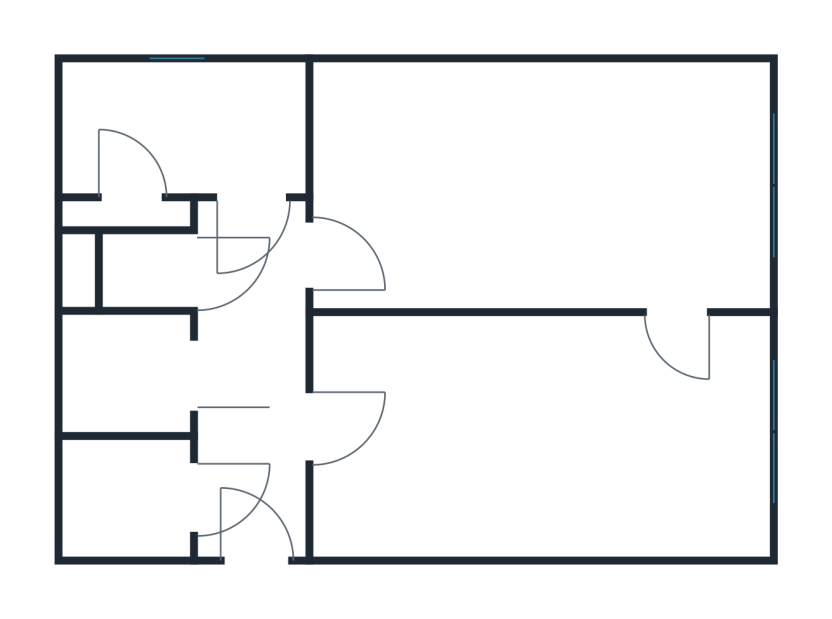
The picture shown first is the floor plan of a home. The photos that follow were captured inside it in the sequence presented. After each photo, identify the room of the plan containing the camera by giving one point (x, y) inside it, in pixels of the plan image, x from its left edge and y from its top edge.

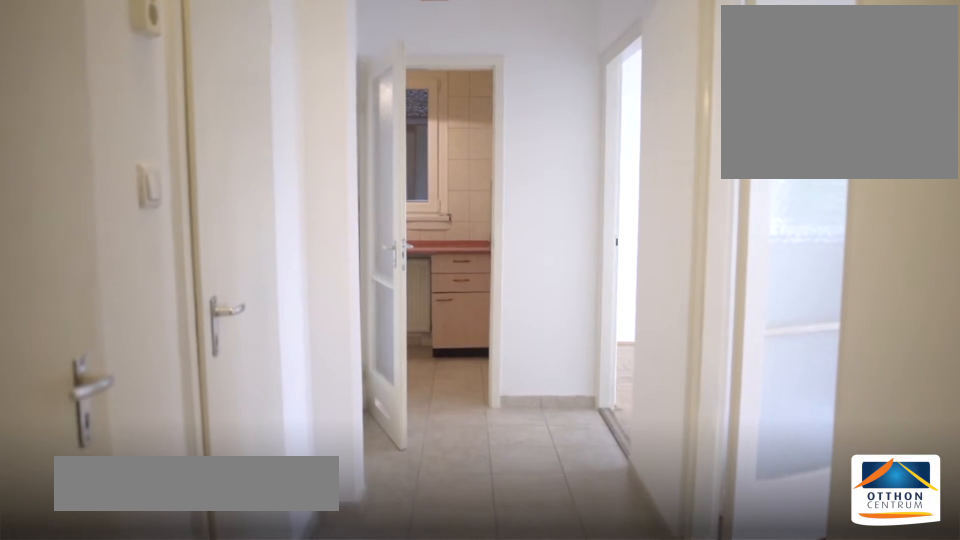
(256, 501)
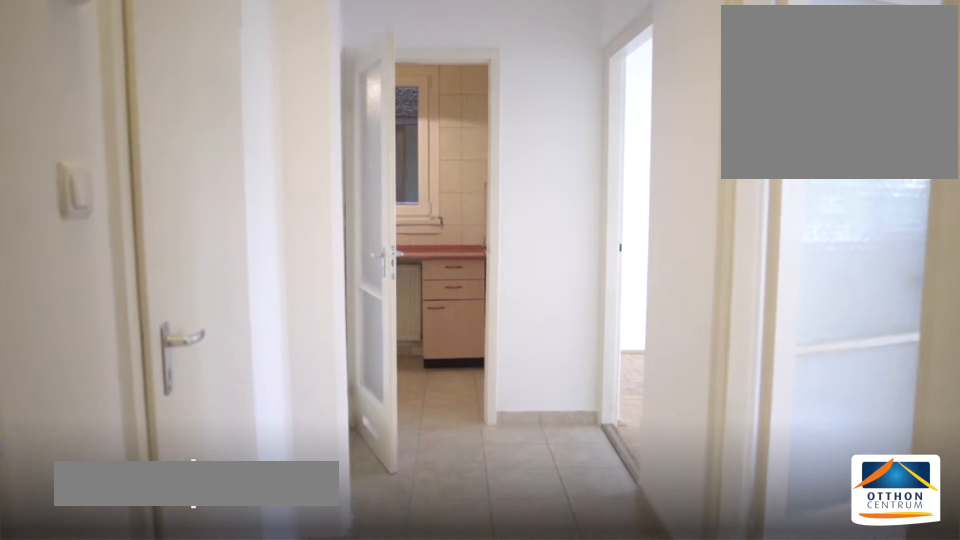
(256, 501)
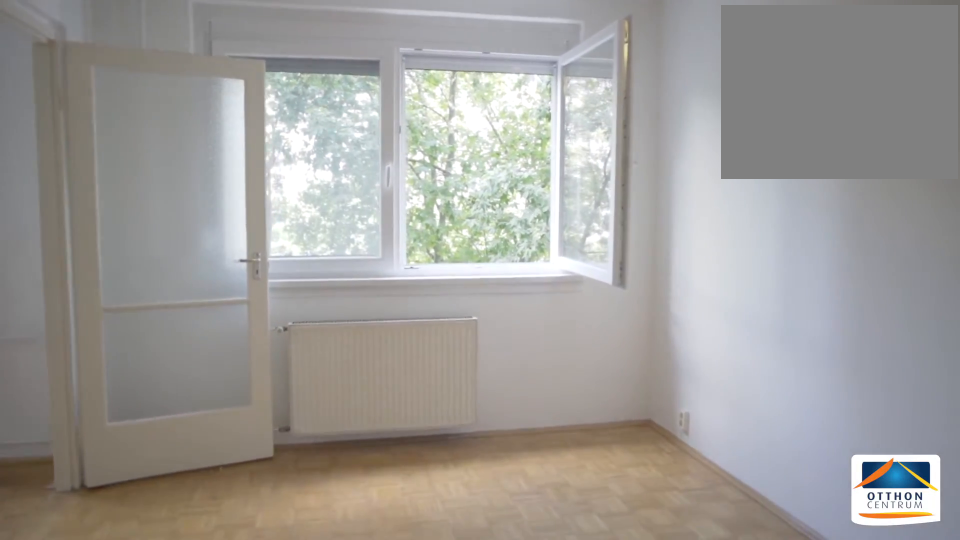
(525, 445)
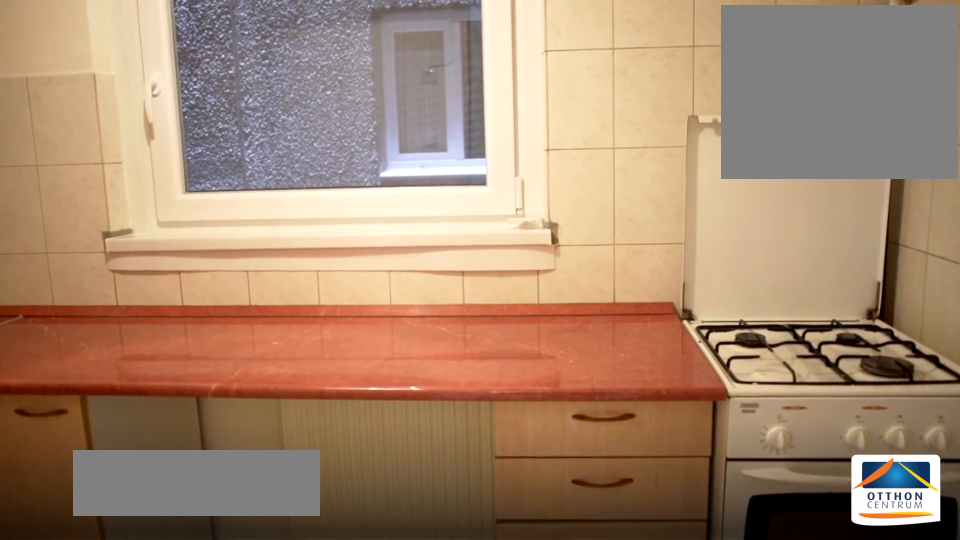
(198, 132)
